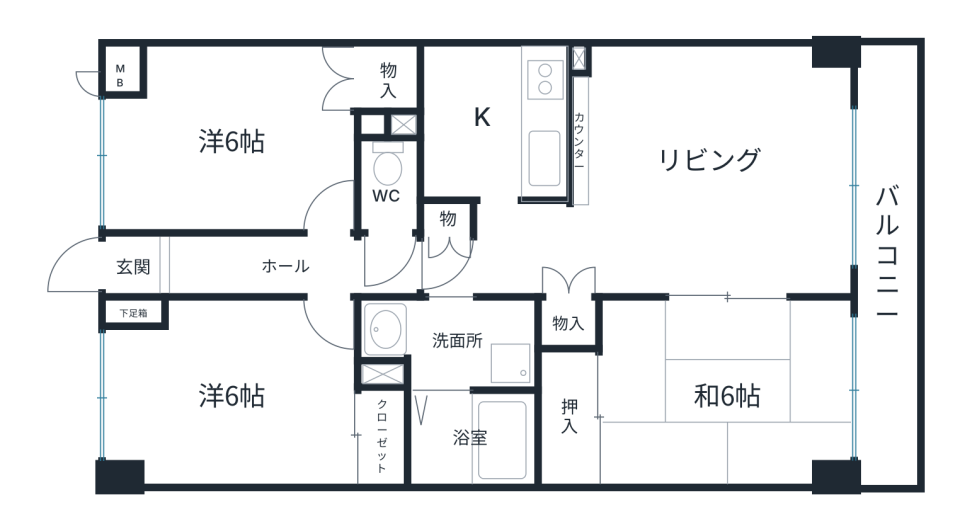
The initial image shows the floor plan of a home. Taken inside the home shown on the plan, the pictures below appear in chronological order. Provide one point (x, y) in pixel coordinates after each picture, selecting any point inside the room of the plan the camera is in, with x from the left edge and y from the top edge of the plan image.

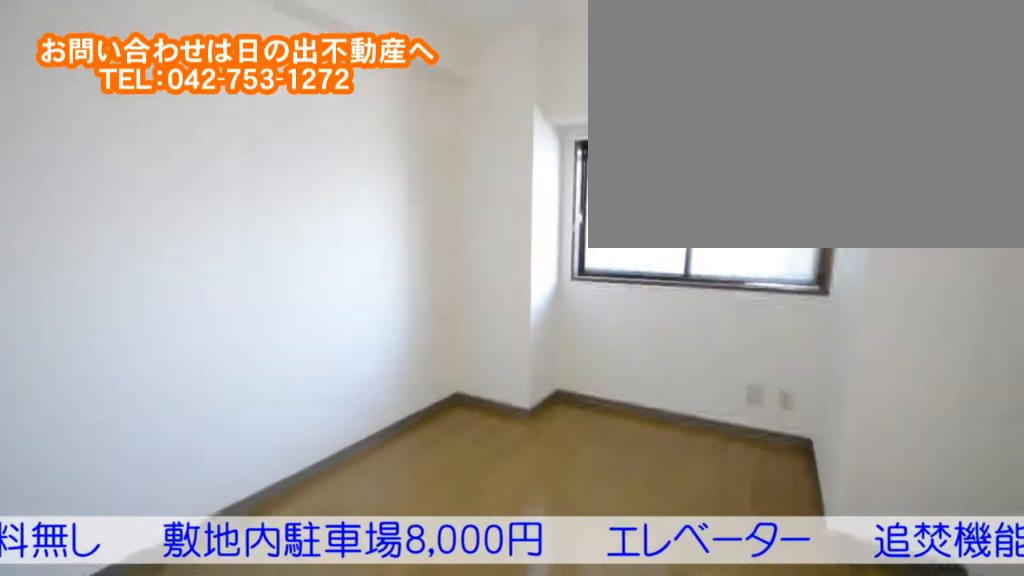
(177, 419)
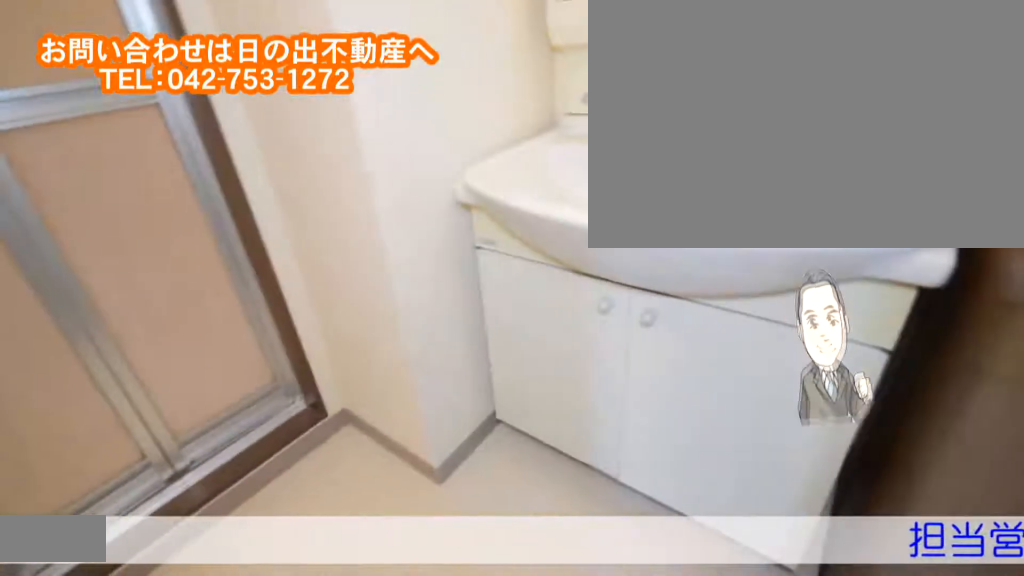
(483, 335)
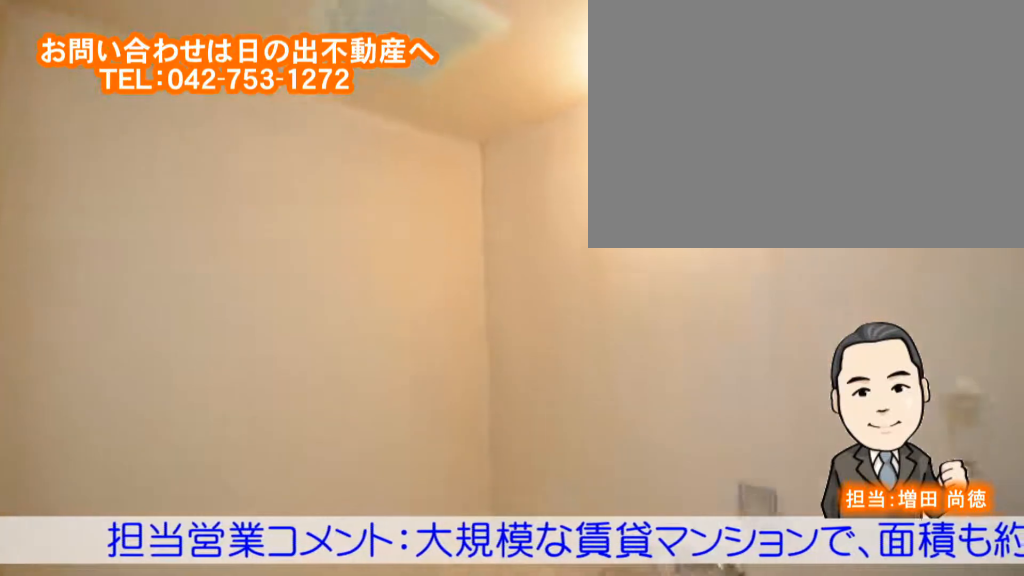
(472, 439)
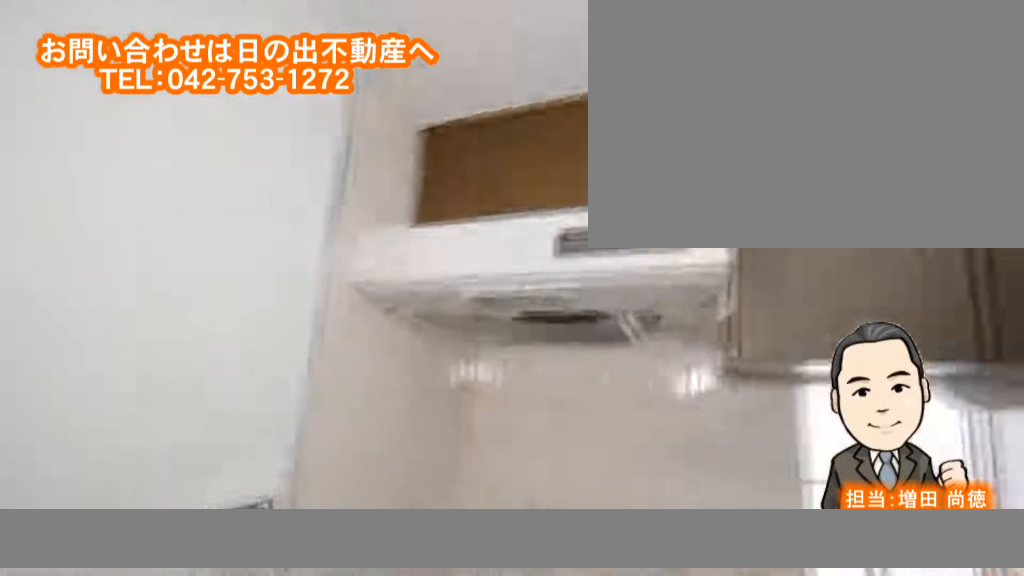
(477, 124)
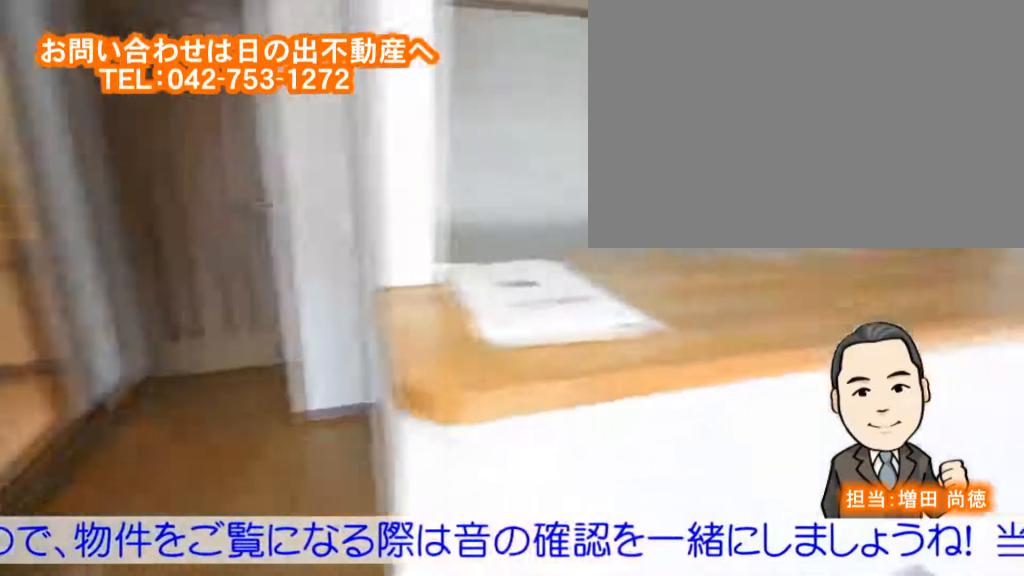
(701, 204)
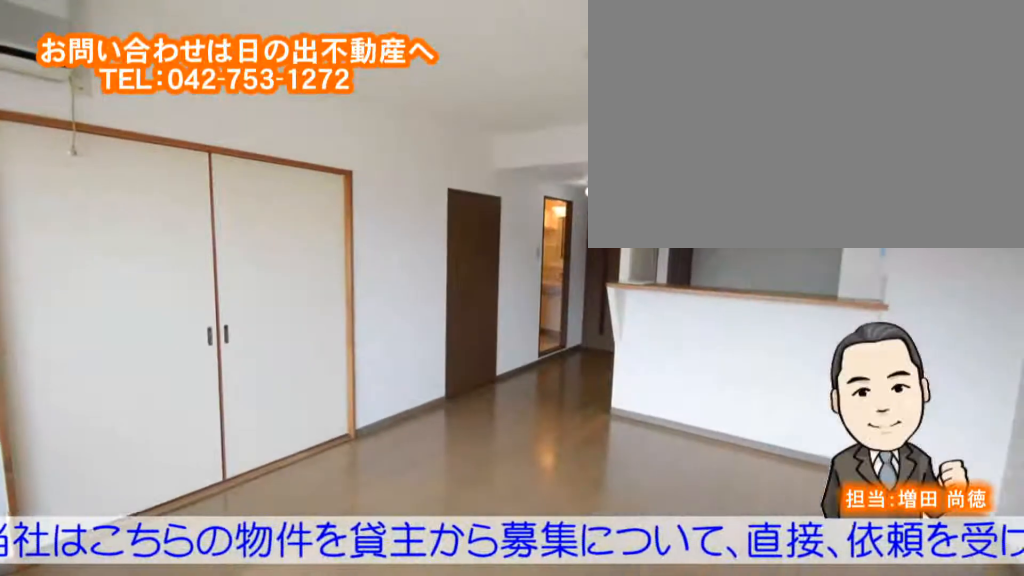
(702, 204)
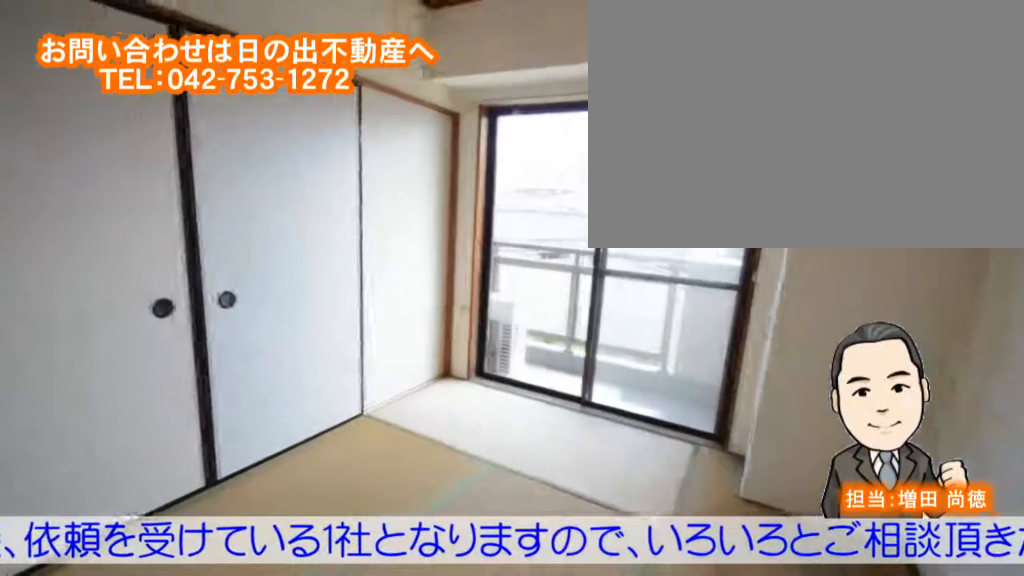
(663, 381)
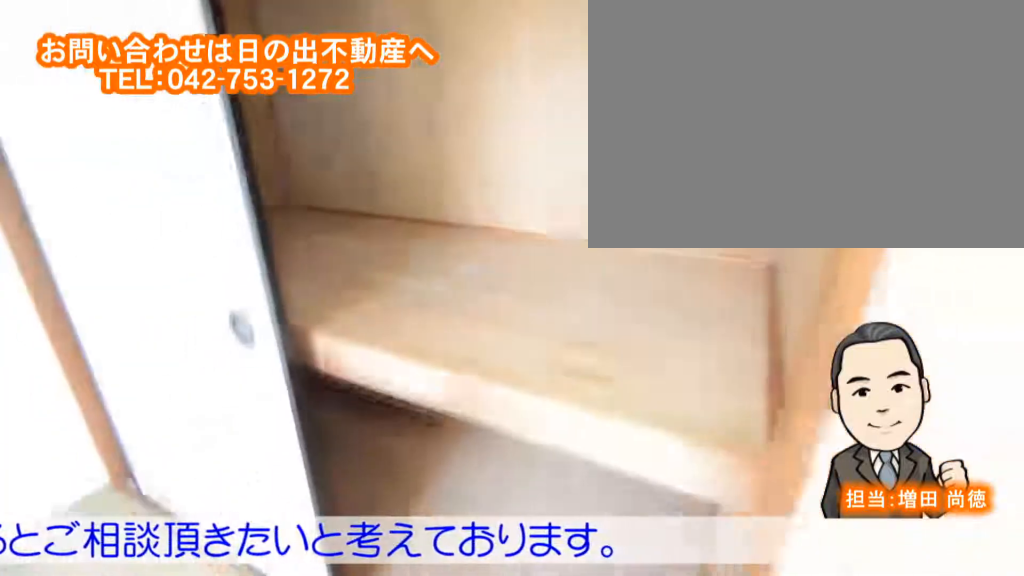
(663, 382)
